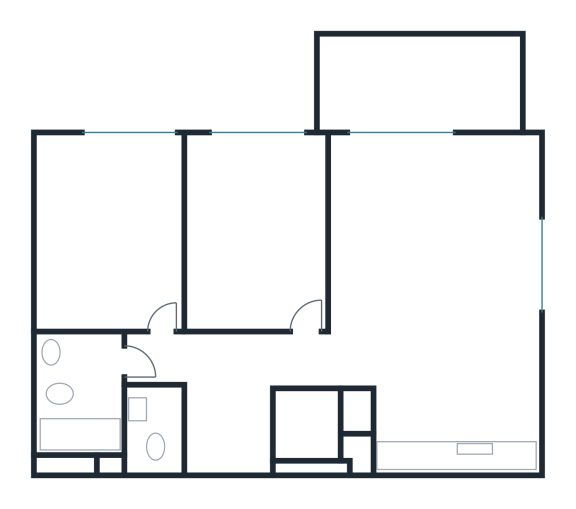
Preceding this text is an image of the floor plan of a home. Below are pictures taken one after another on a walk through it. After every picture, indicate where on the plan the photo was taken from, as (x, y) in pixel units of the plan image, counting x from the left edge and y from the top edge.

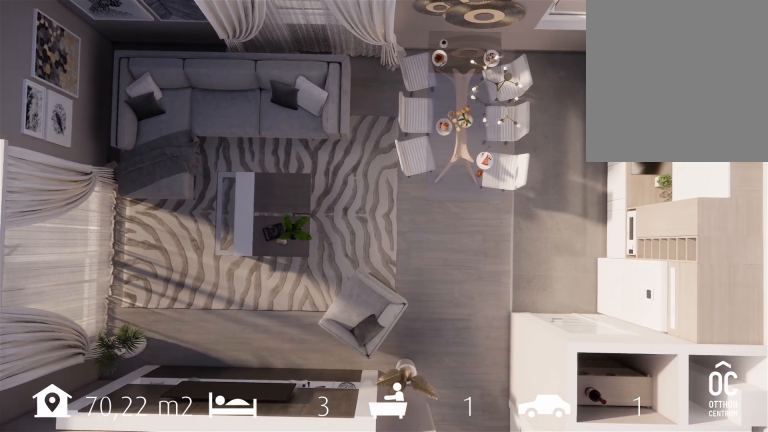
(459, 385)
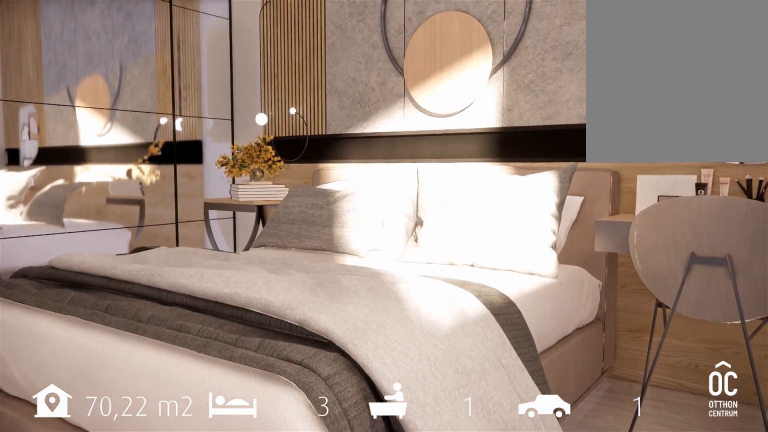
(112, 232)
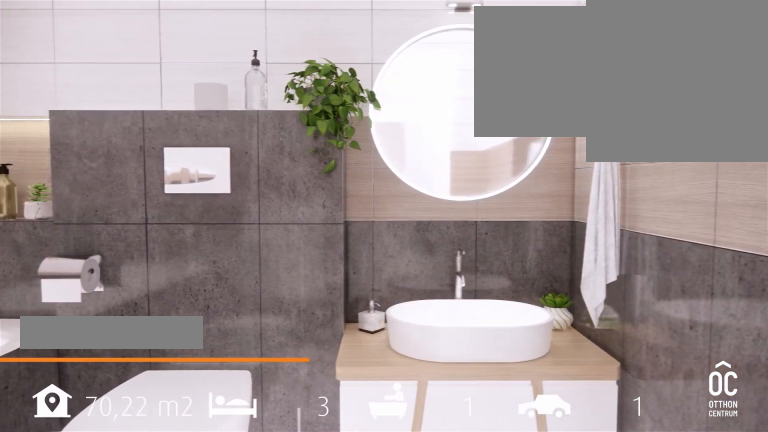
(84, 393)
